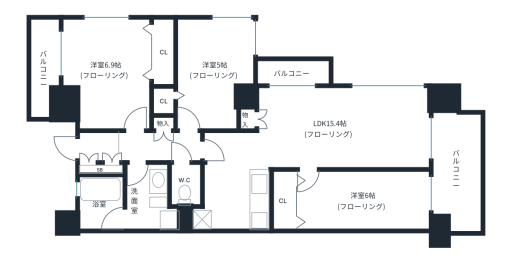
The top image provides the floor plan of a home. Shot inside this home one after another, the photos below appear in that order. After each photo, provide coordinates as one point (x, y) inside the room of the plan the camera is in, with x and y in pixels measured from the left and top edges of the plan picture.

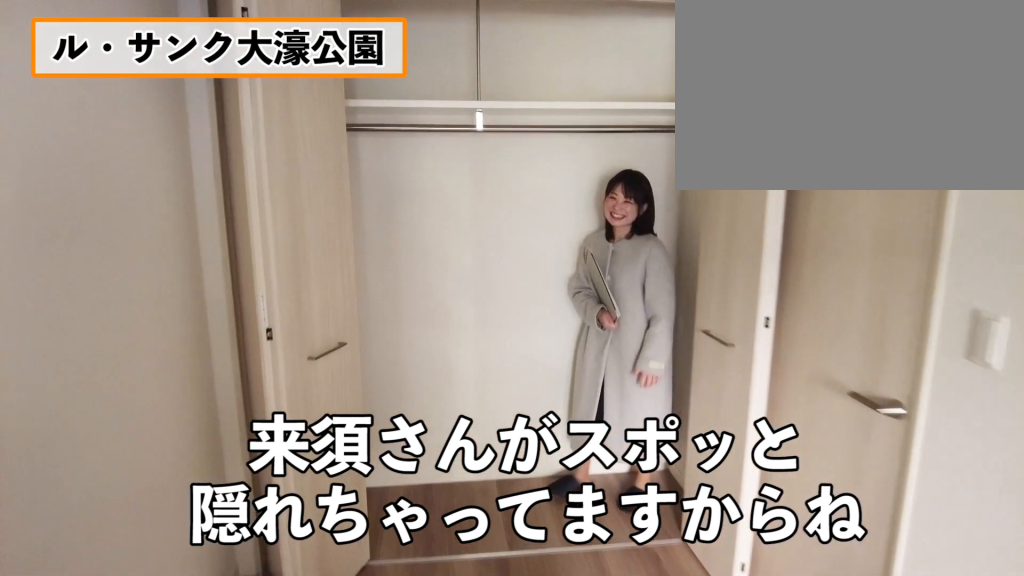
(363, 200)
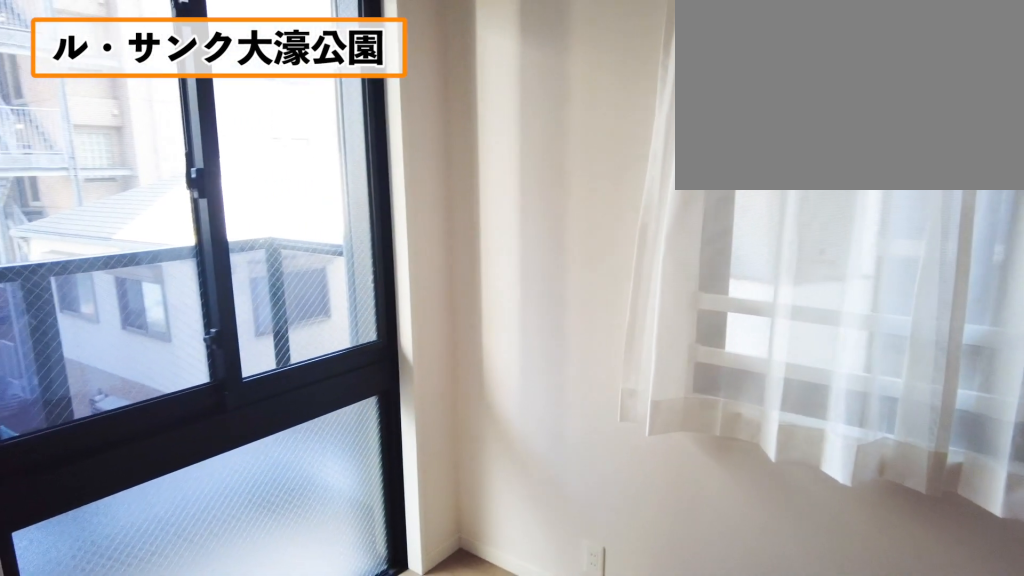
(106, 69)
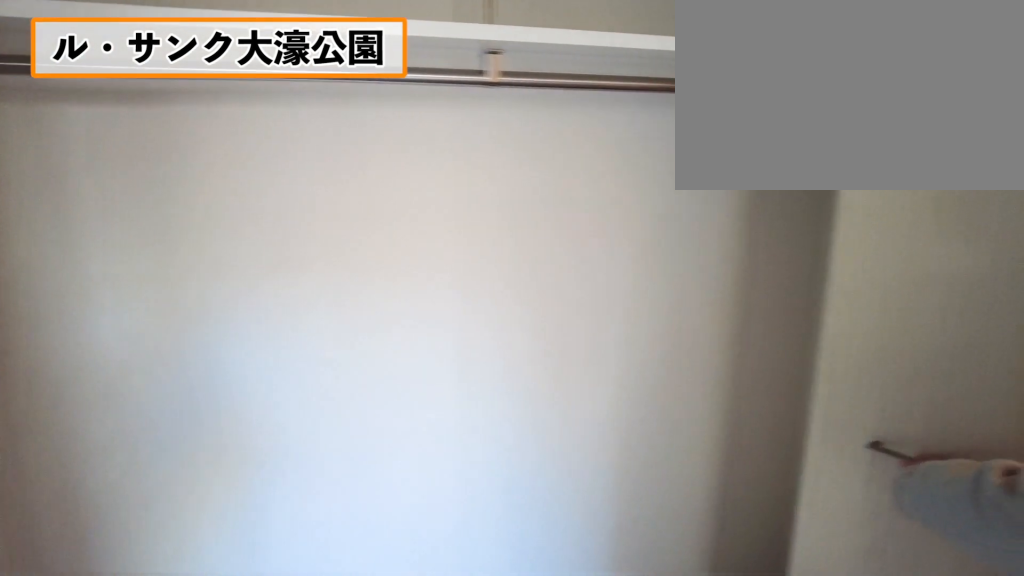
(106, 69)
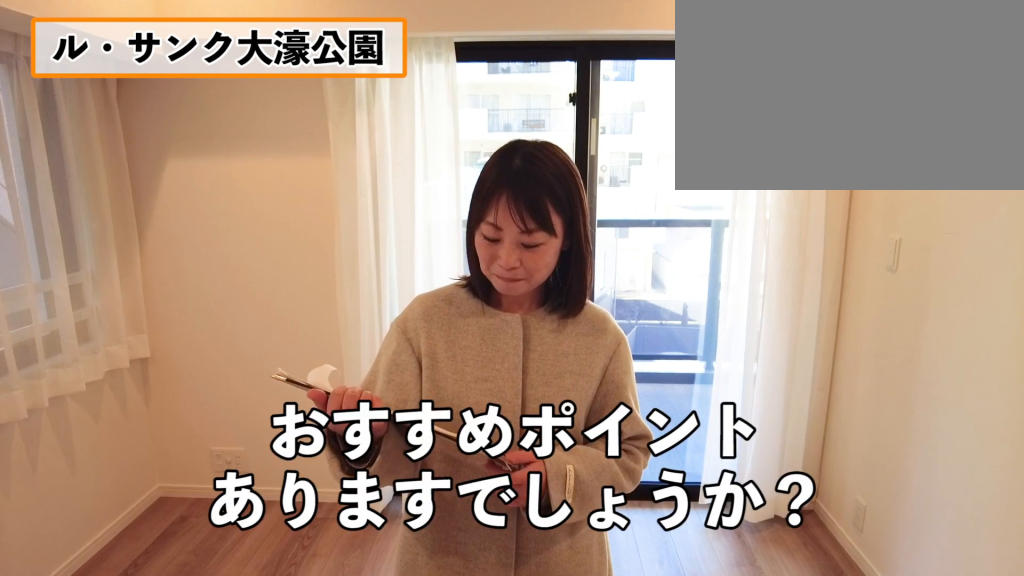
(336, 131)
